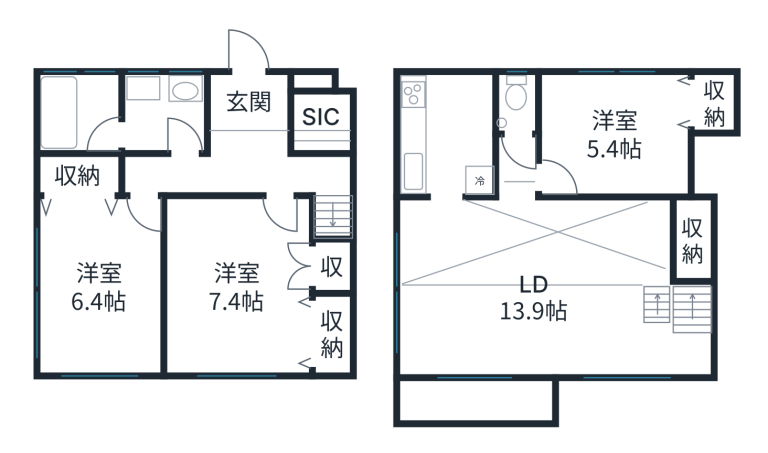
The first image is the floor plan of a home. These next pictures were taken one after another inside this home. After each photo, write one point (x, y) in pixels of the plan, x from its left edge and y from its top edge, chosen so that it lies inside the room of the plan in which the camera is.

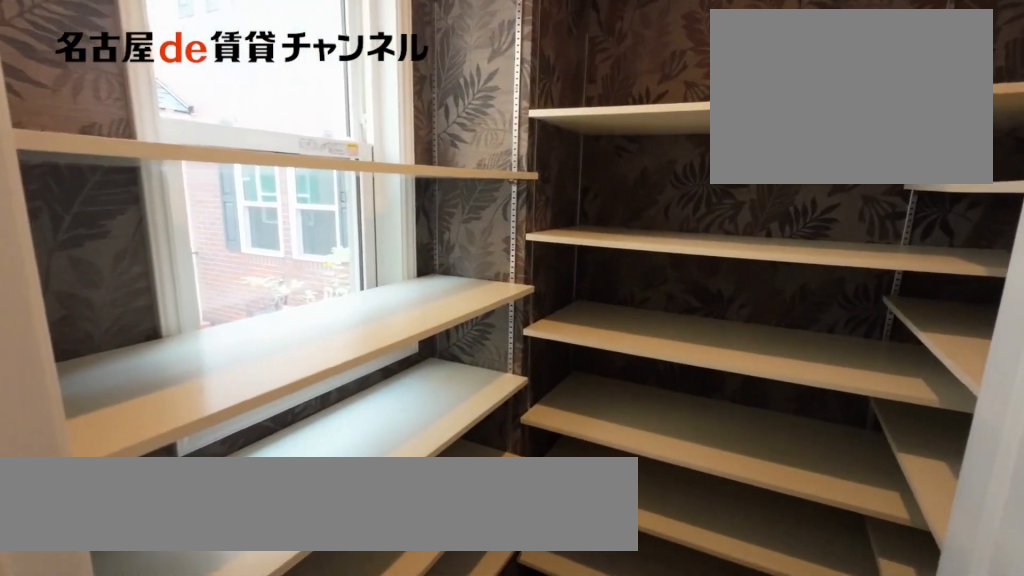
(322, 122)
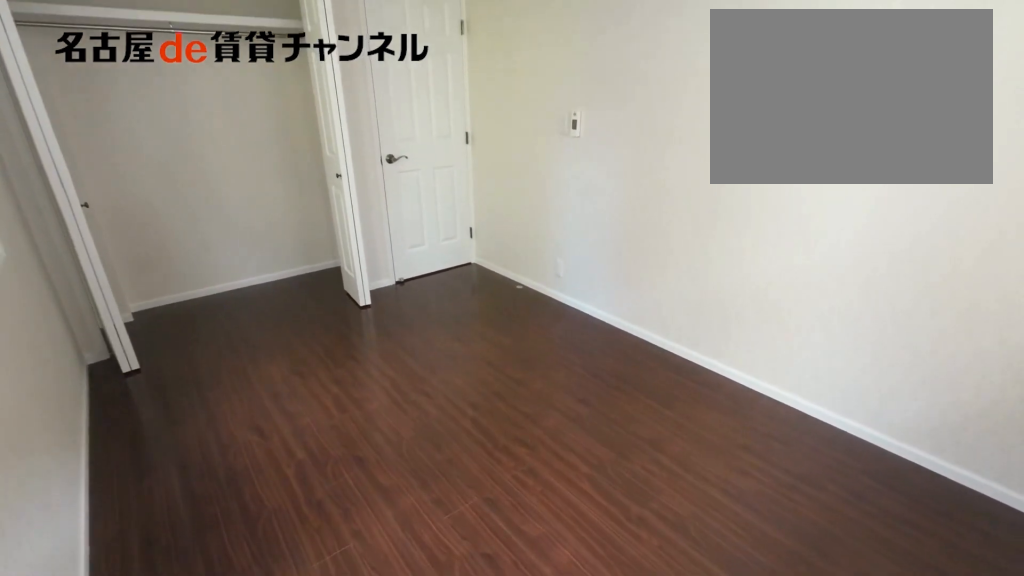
(101, 273)
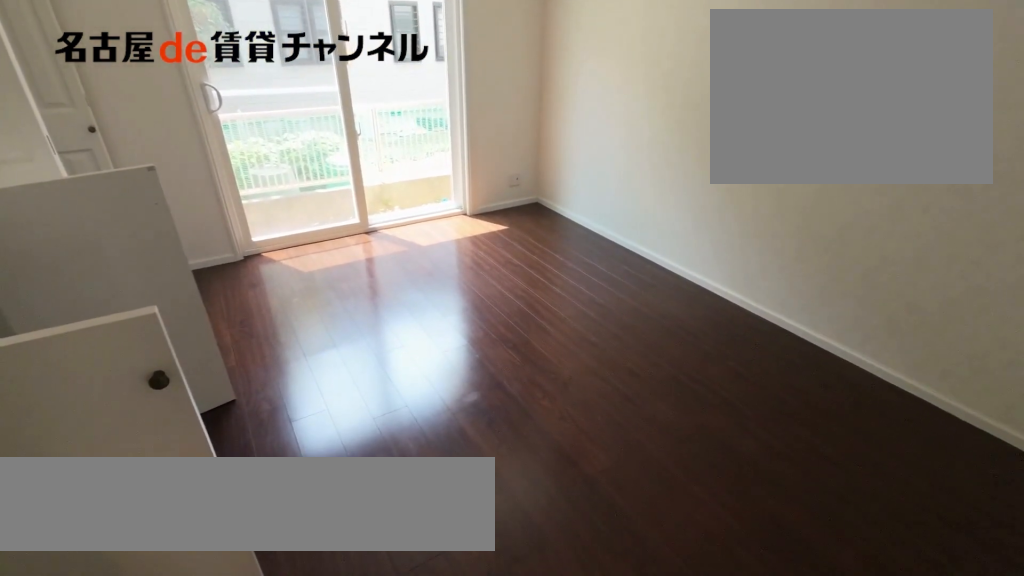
(252, 291)
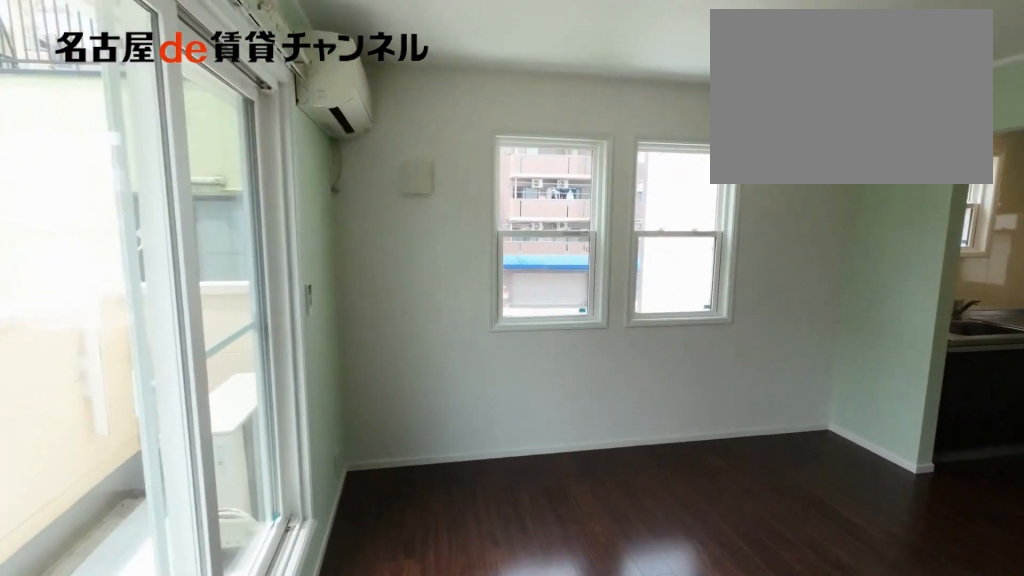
(555, 290)
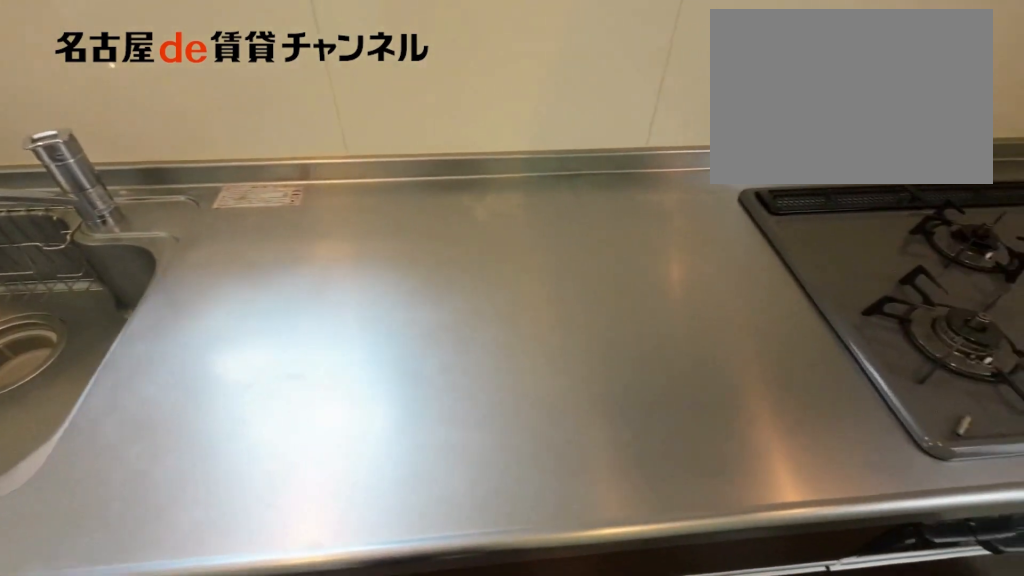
(445, 135)
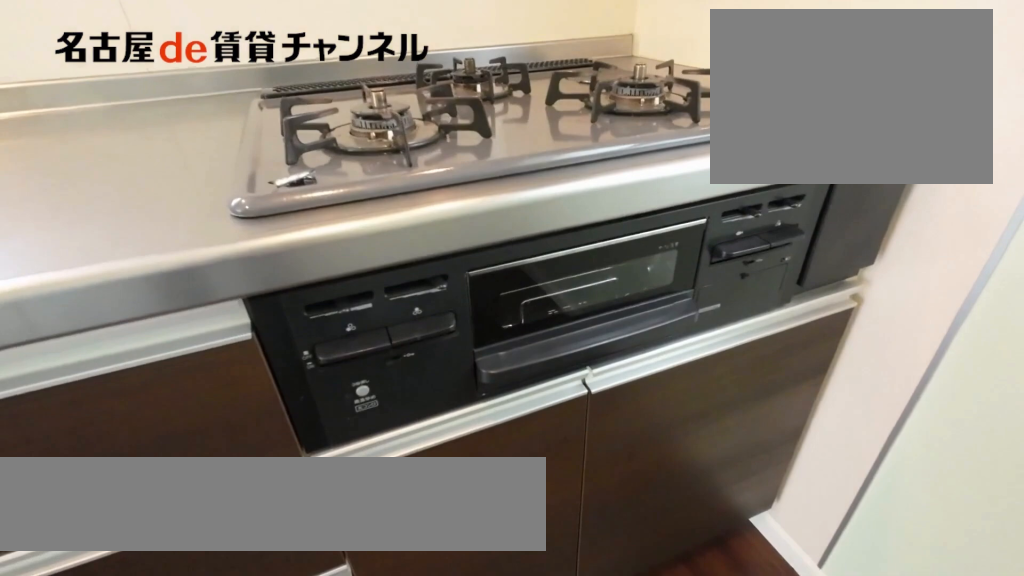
(445, 135)
